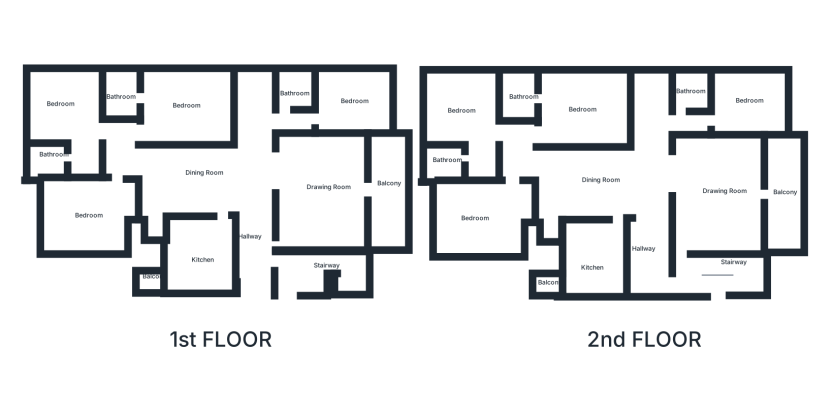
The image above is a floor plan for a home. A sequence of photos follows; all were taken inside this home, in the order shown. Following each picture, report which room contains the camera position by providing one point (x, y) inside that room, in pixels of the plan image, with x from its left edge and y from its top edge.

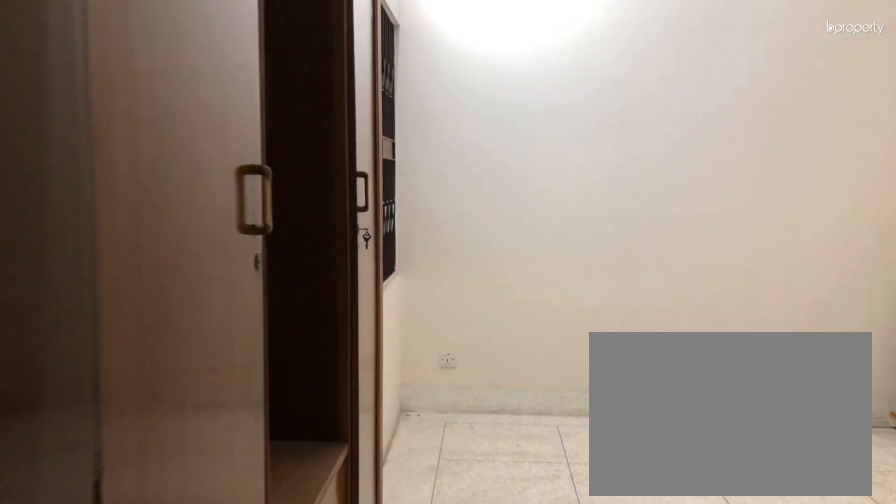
(88, 214)
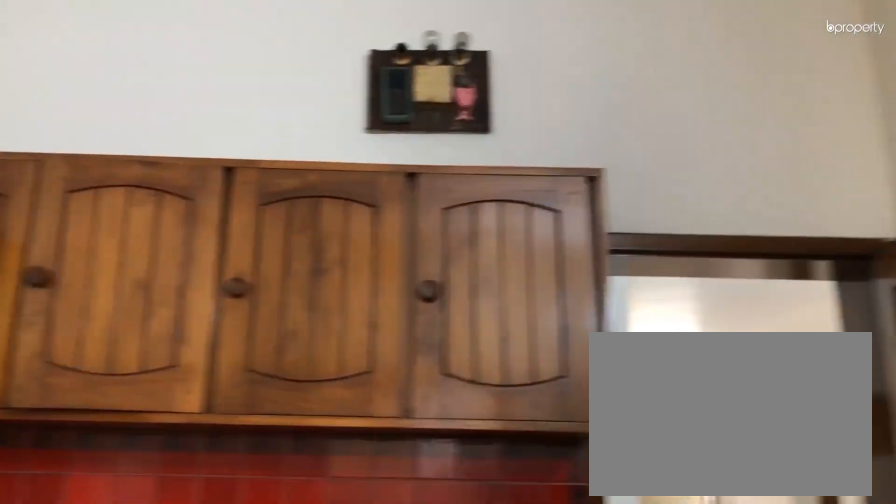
(200, 254)
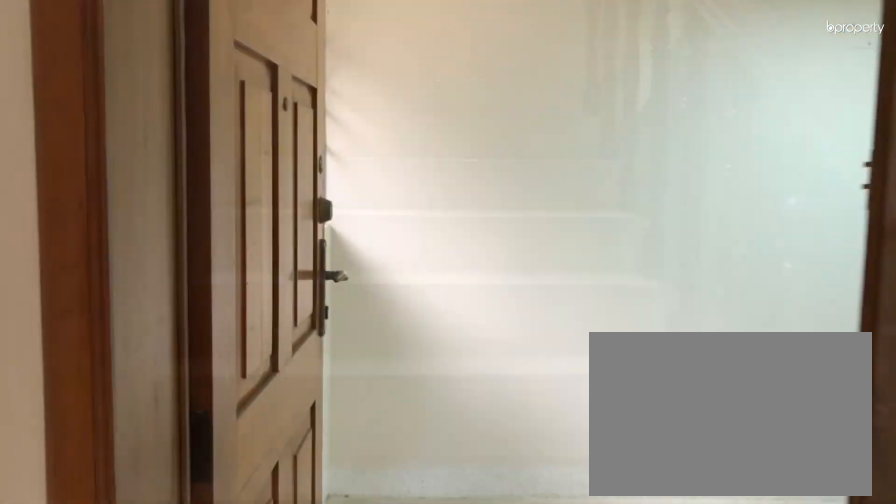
(703, 282)
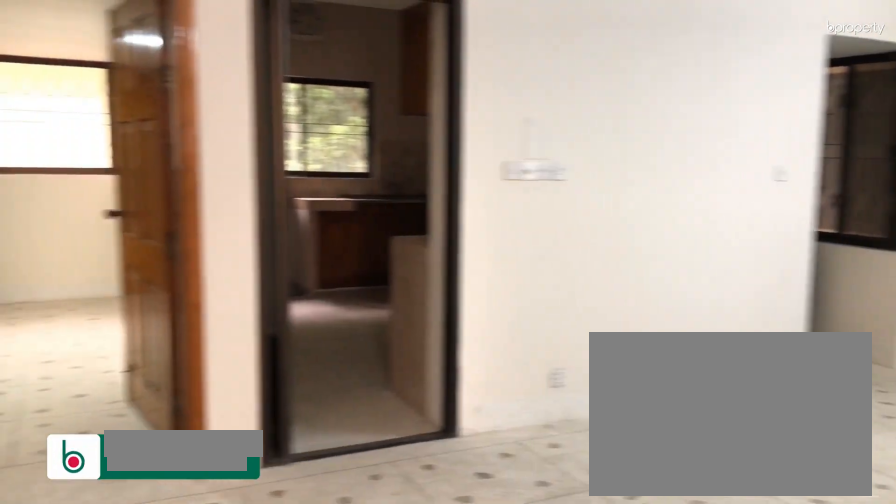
(631, 179)
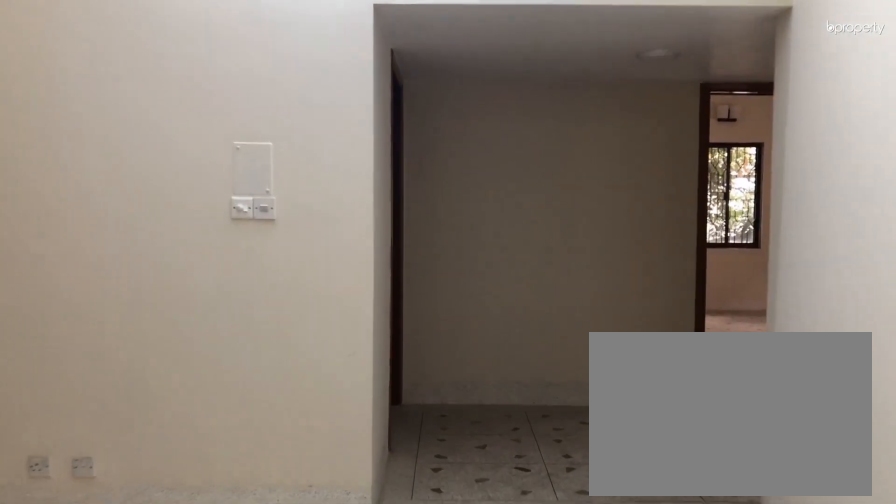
(582, 178)
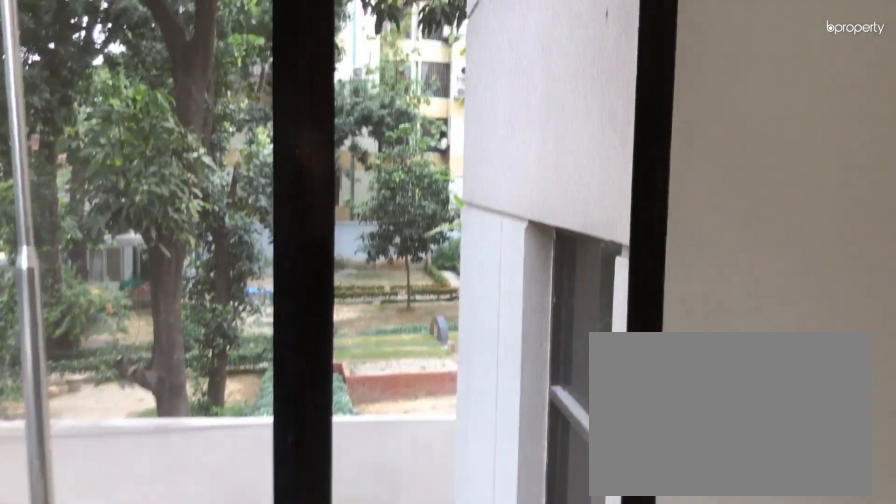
(779, 193)
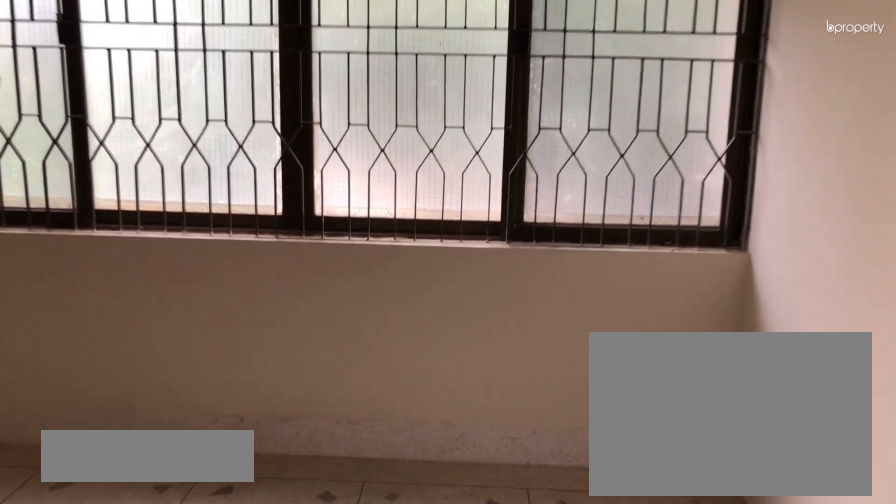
(752, 105)
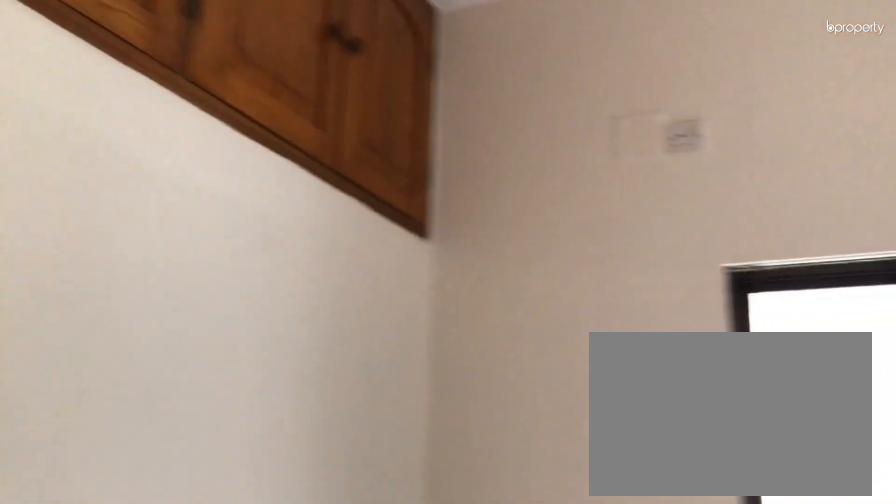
(752, 105)
